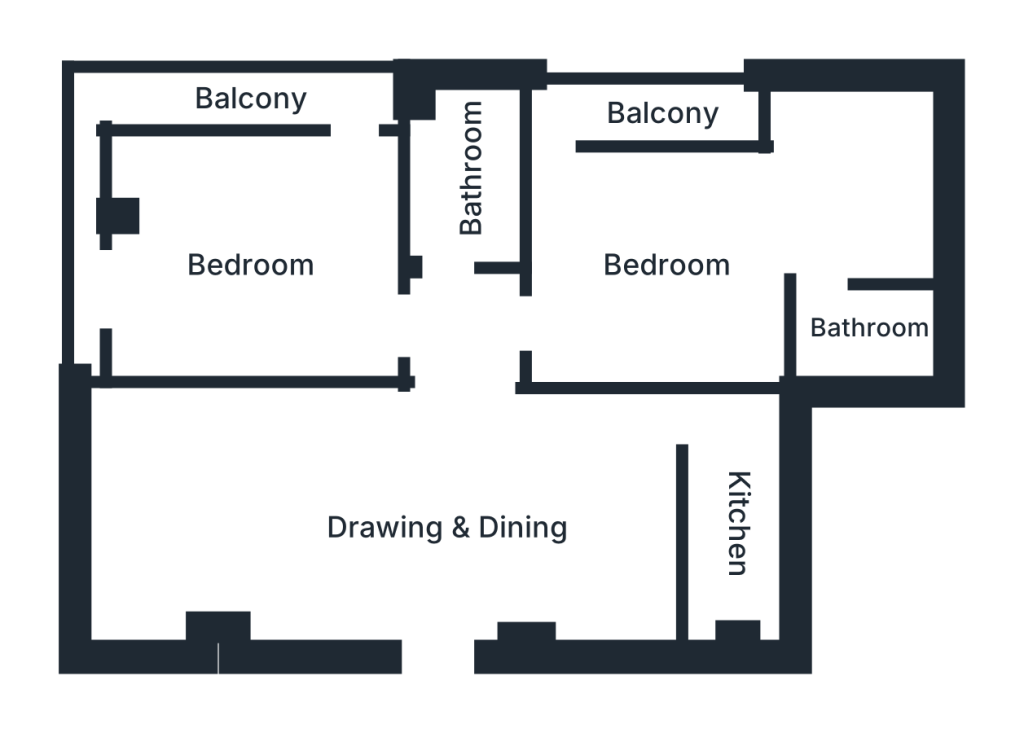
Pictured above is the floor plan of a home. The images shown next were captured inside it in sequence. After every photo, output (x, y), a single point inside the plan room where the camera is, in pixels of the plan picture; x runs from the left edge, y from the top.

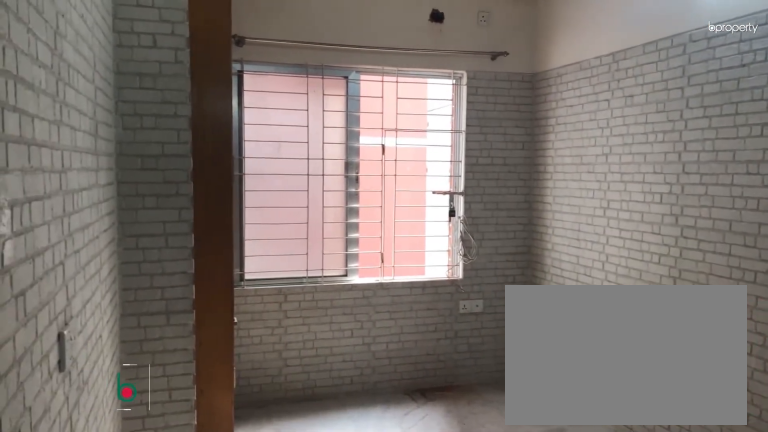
(448, 530)
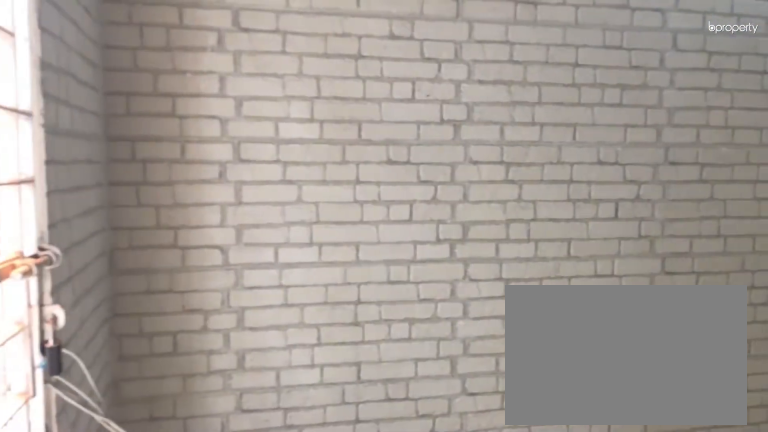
(448, 530)
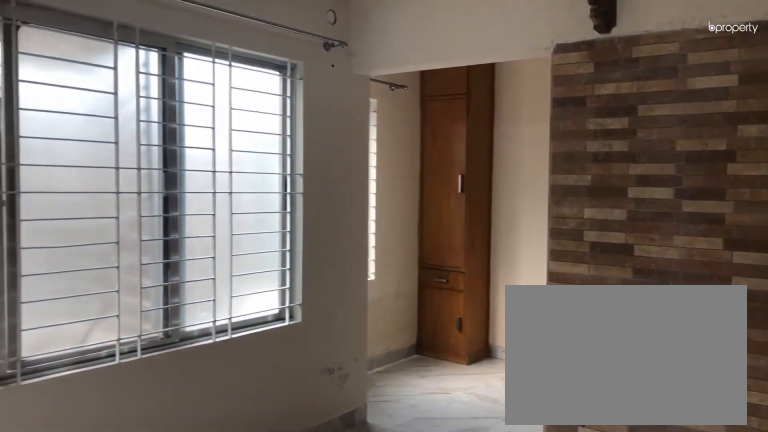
(663, 261)
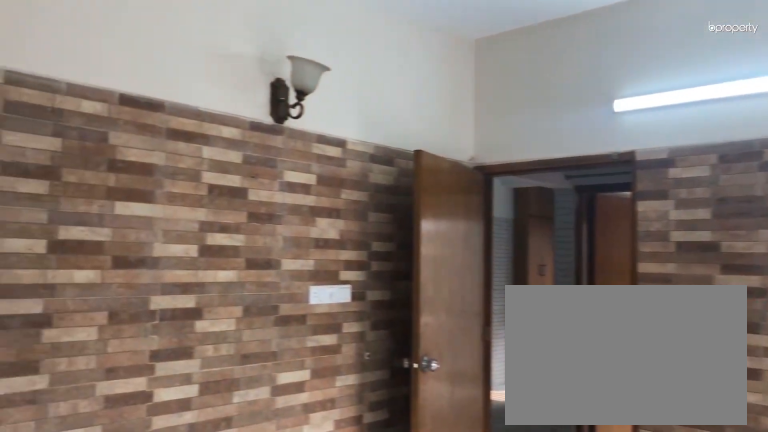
(663, 261)
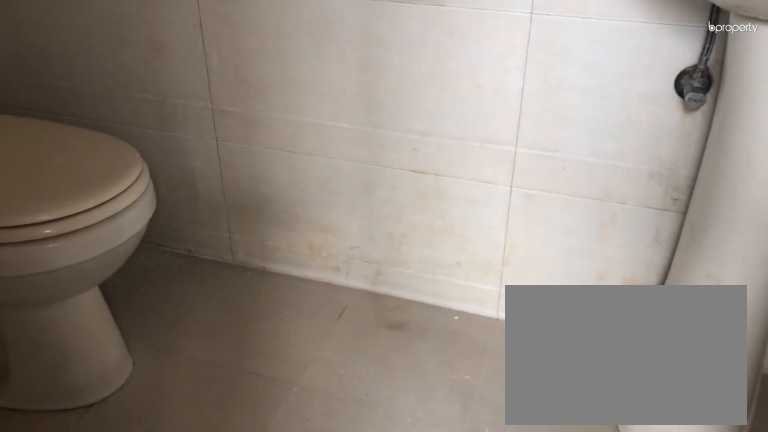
(871, 322)
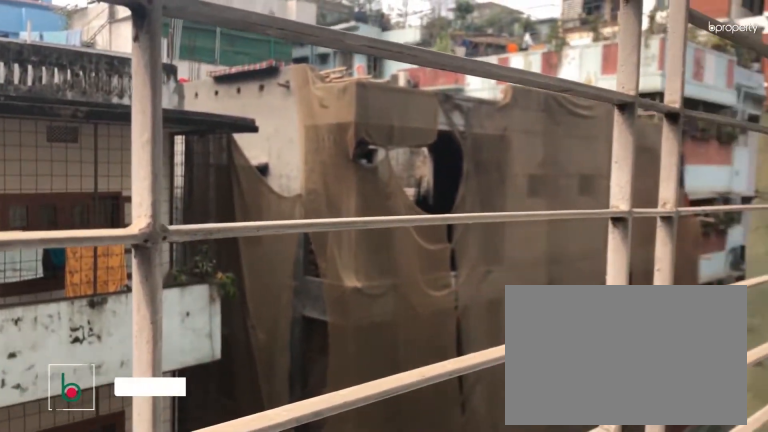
(661, 110)
